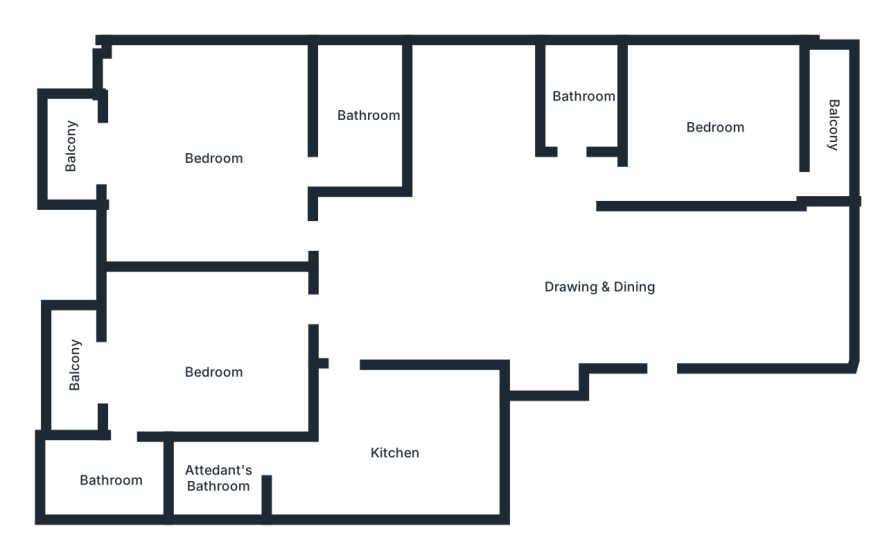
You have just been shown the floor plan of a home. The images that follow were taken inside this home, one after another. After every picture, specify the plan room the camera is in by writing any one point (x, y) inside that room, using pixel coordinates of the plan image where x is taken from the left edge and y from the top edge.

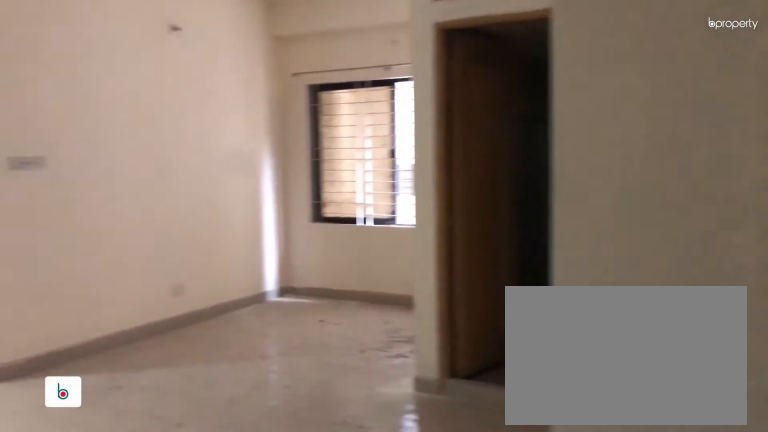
(622, 317)
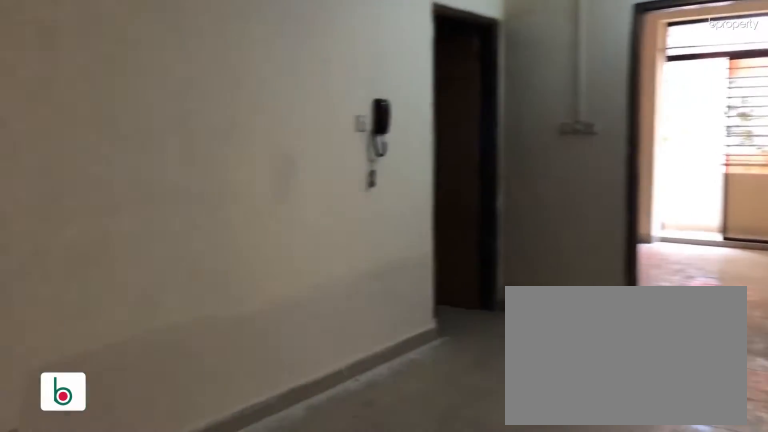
(473, 266)
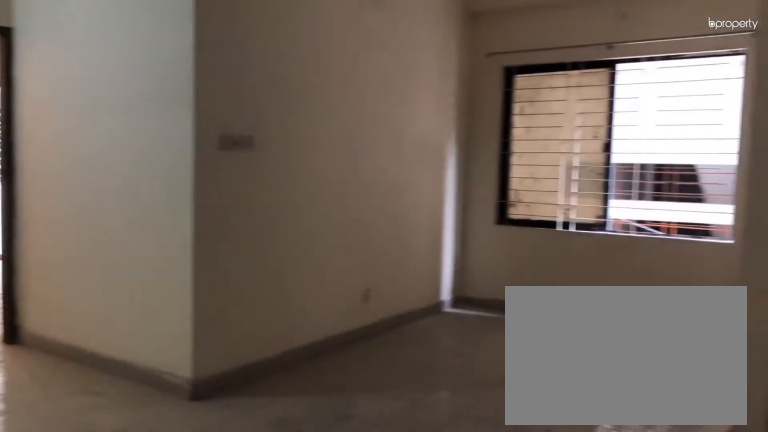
(474, 266)
